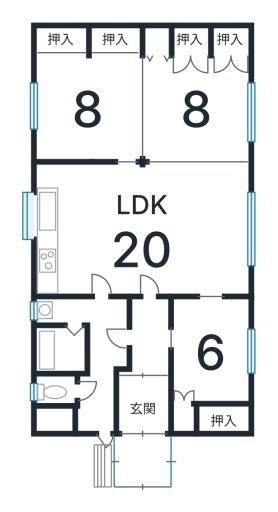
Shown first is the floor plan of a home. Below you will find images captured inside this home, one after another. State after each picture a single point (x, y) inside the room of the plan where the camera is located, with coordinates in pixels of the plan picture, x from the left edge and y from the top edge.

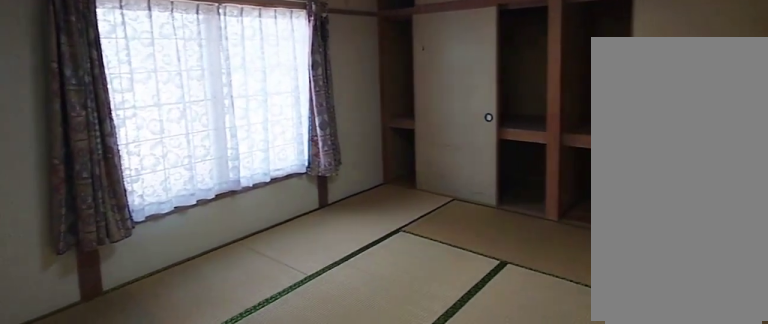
(86, 93)
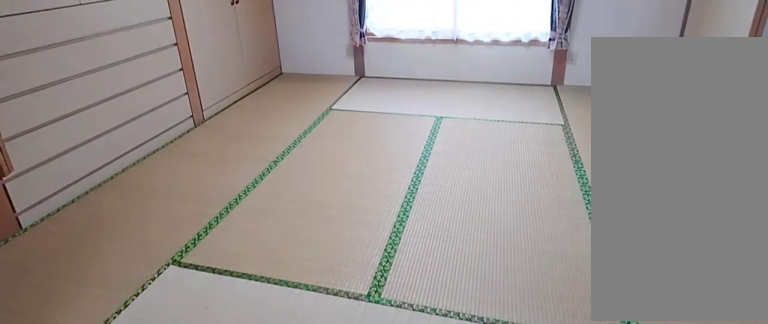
(195, 113)
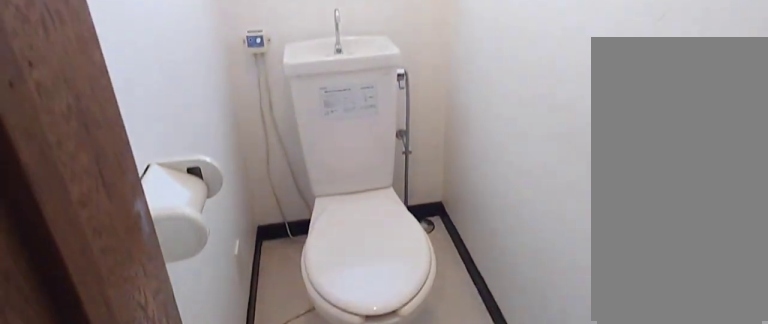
(57, 393)
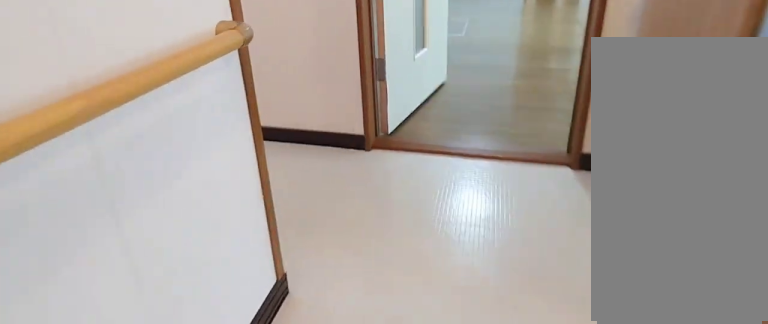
(110, 333)
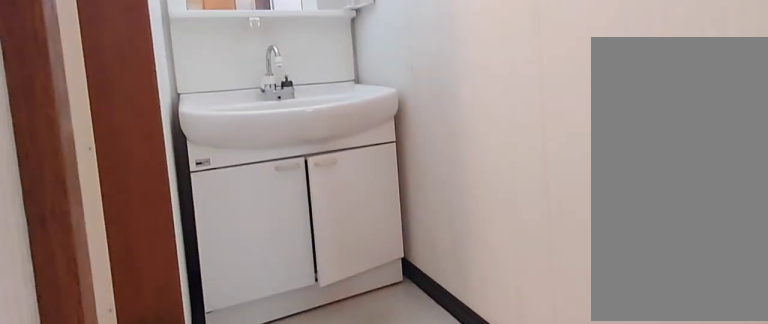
(110, 333)
